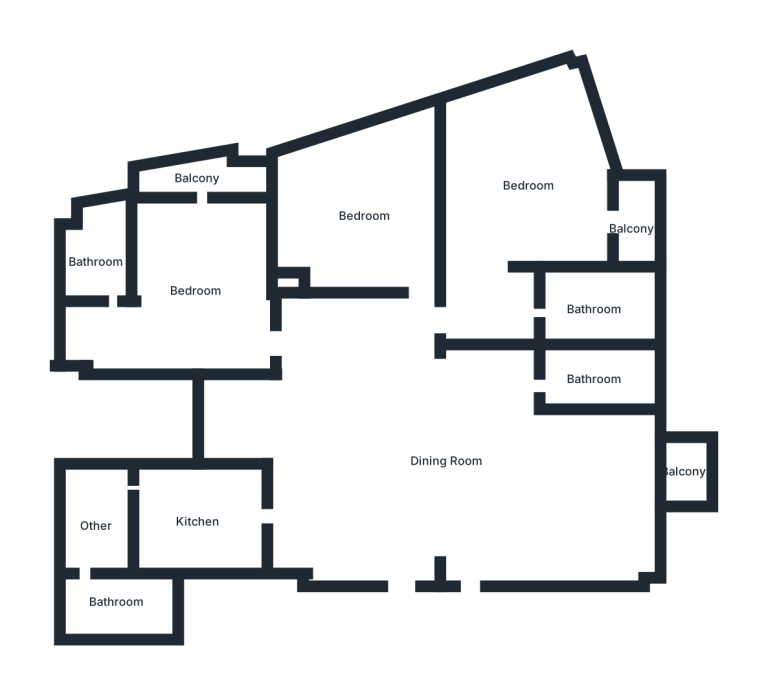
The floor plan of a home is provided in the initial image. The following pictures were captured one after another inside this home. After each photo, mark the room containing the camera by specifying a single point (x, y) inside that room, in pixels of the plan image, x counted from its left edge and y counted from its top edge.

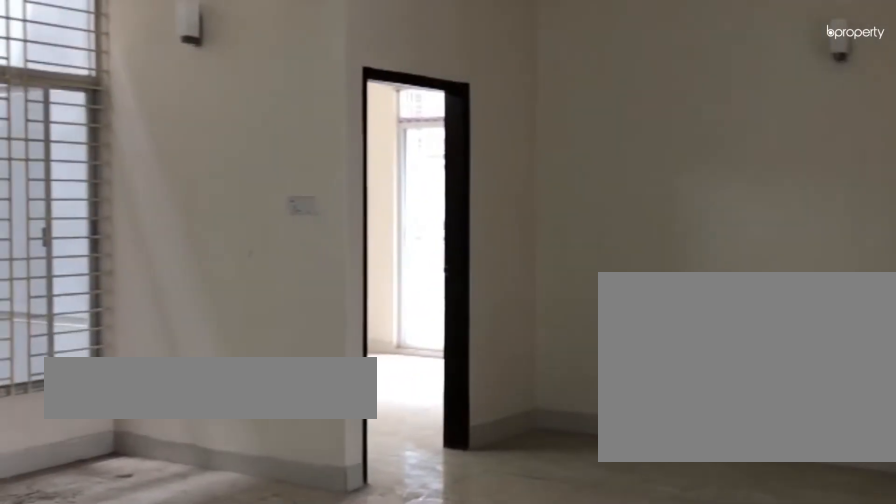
(444, 461)
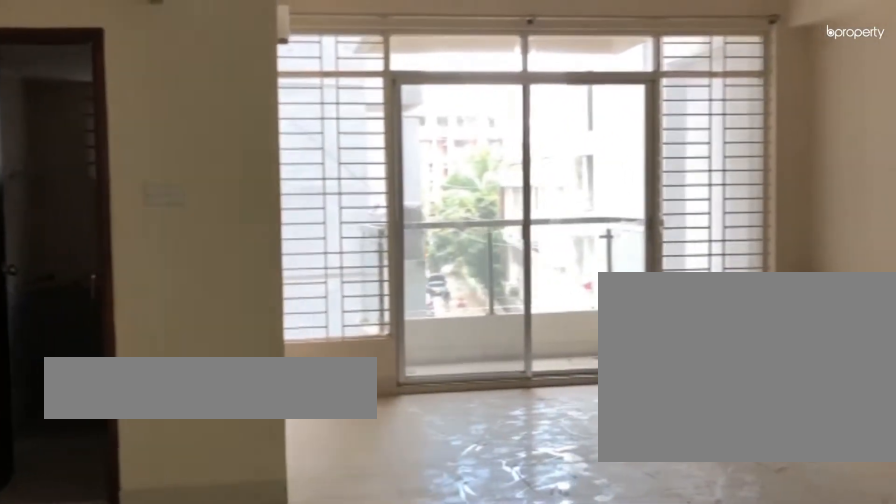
(444, 461)
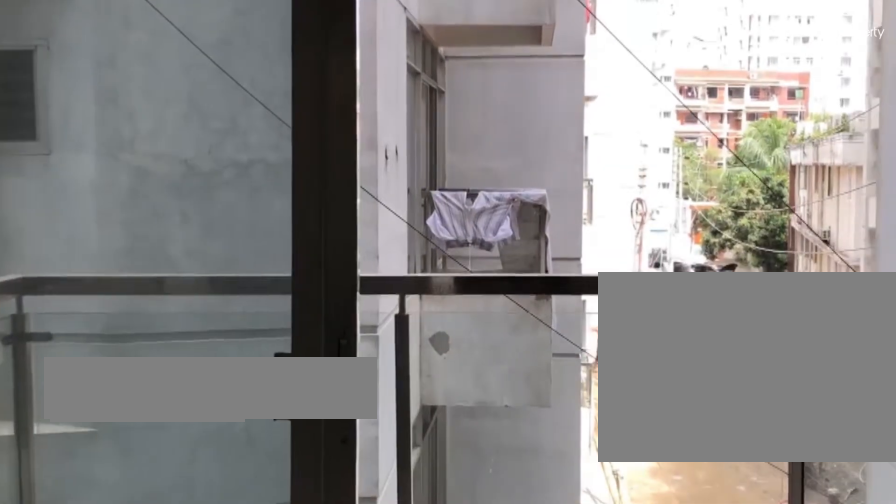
(682, 473)
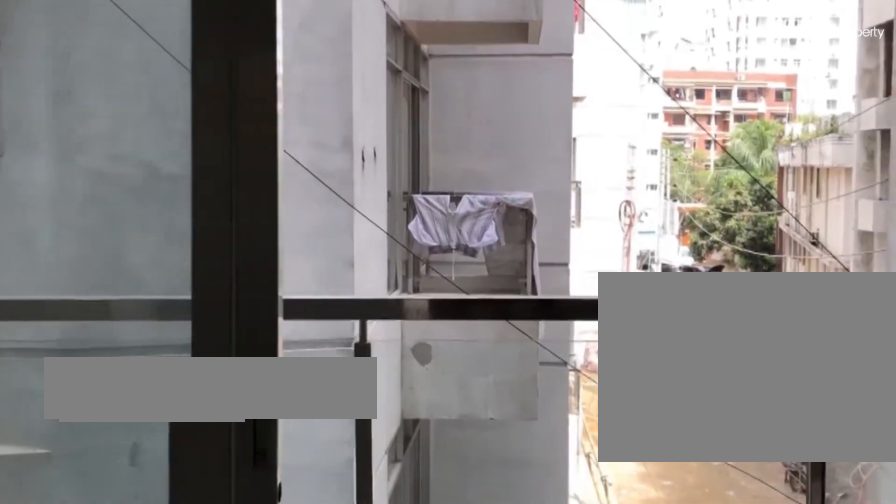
(682, 473)
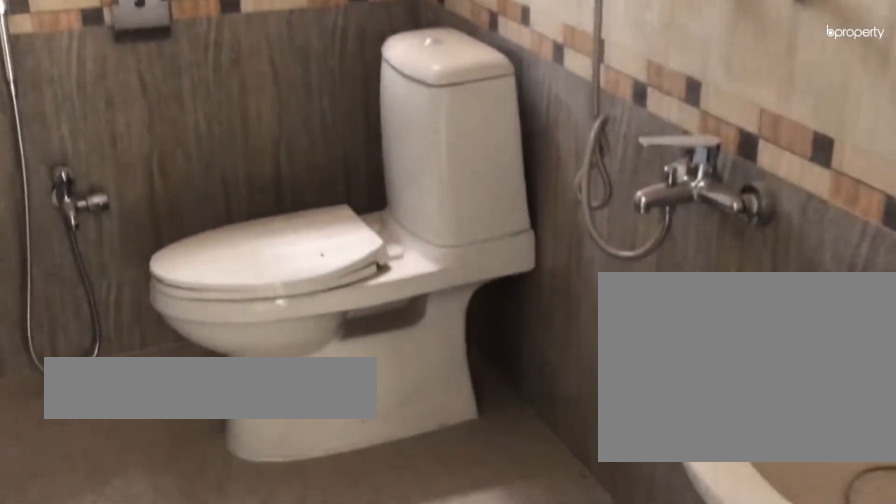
(591, 380)
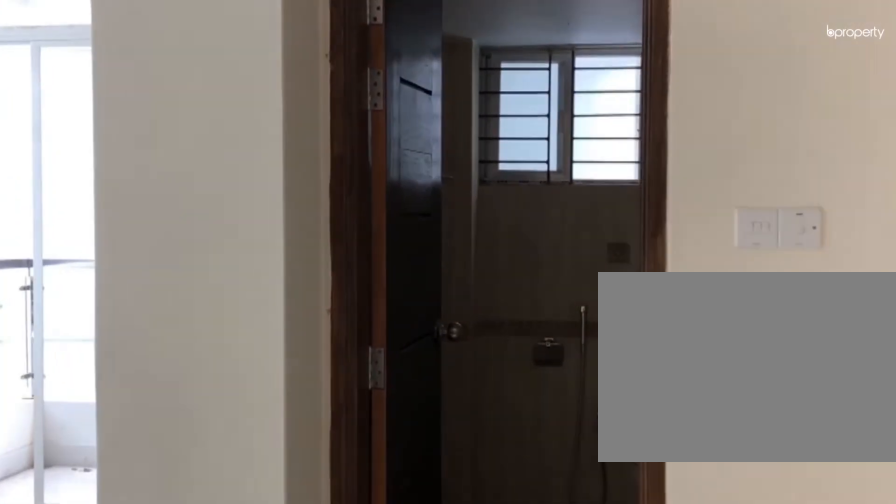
(475, 315)
